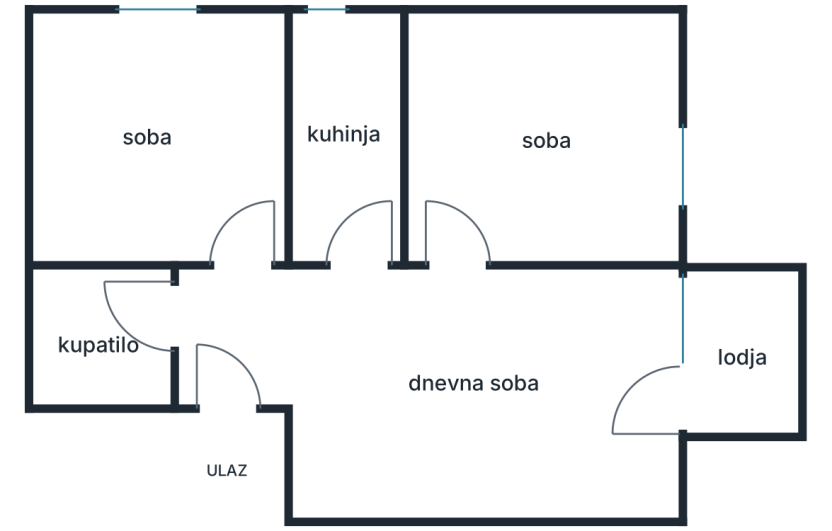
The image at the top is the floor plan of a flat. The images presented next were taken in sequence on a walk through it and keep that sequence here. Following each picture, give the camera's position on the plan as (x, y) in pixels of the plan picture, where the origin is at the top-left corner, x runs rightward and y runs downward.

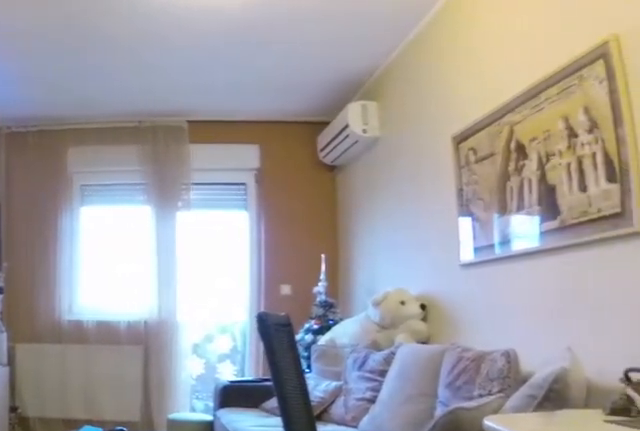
(239, 345)
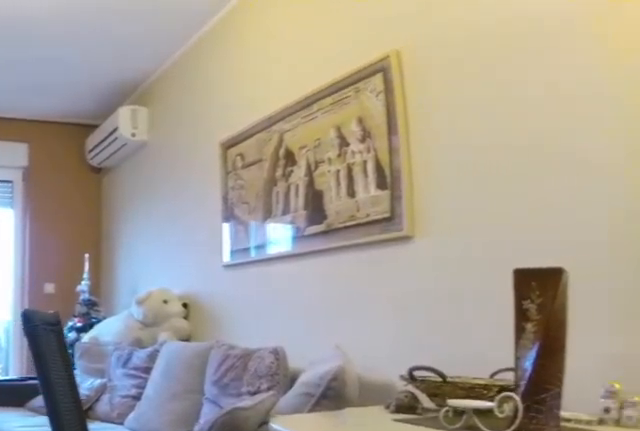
(265, 343)
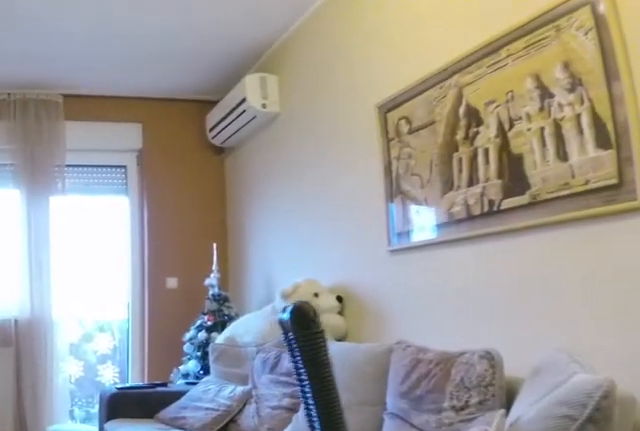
(292, 345)
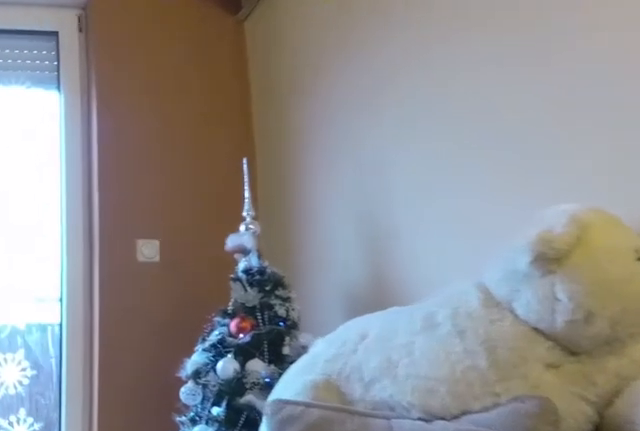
(465, 355)
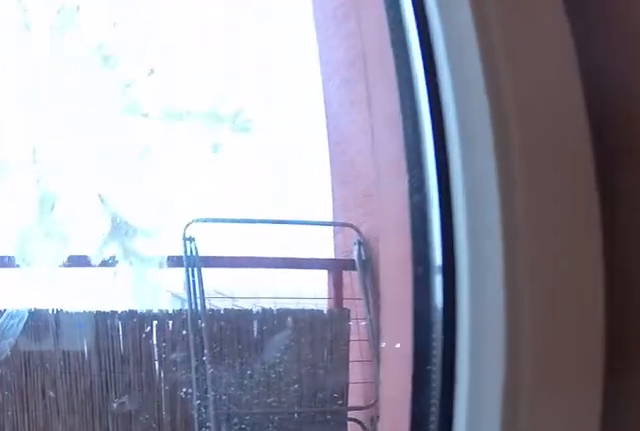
(634, 394)
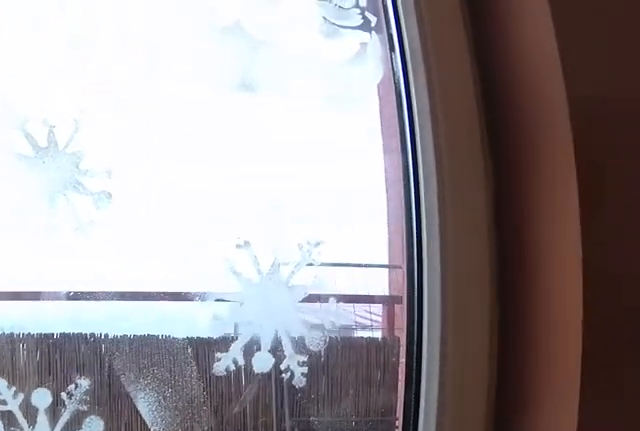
(609, 398)
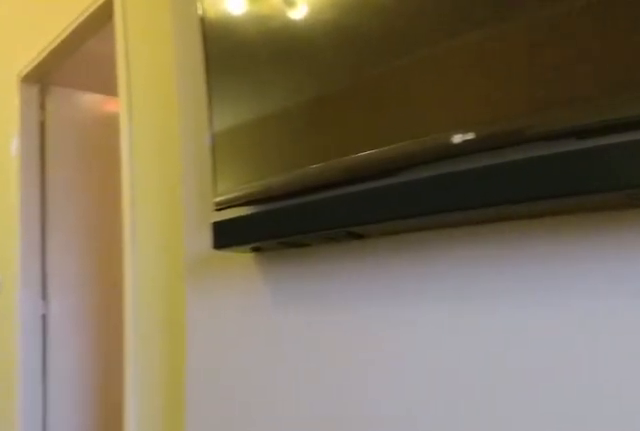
(625, 324)
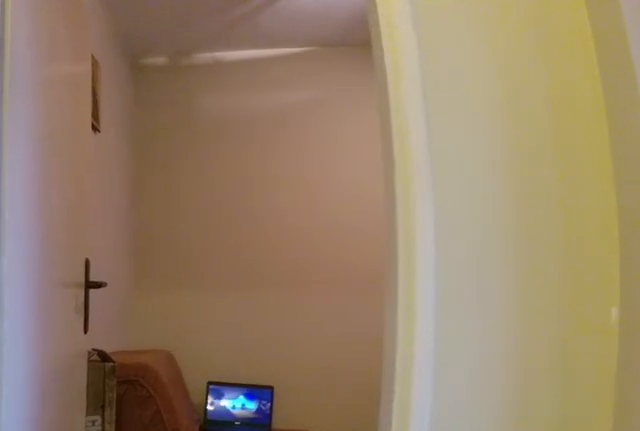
(504, 330)
